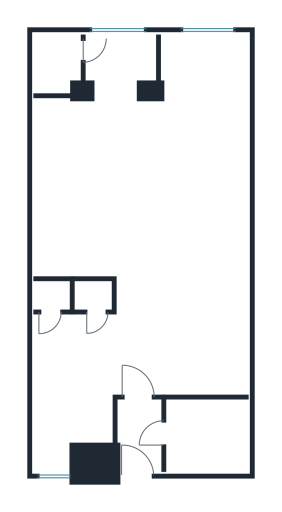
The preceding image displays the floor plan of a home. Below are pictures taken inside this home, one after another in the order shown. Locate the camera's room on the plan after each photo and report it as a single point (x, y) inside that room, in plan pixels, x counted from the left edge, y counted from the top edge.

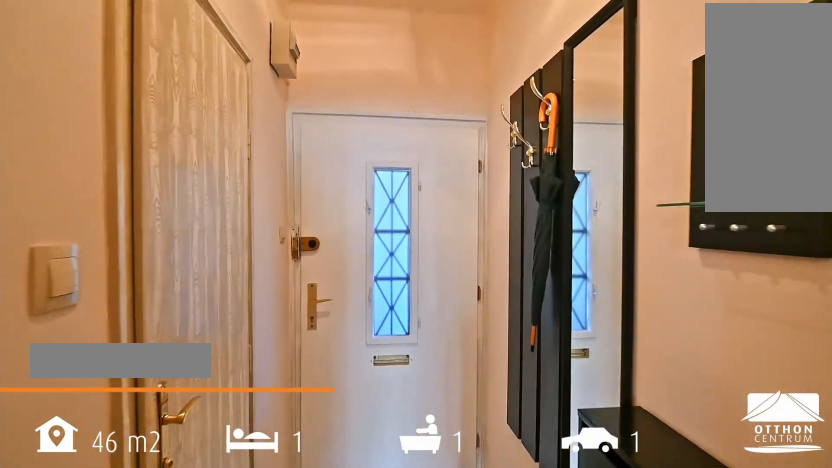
(140, 437)
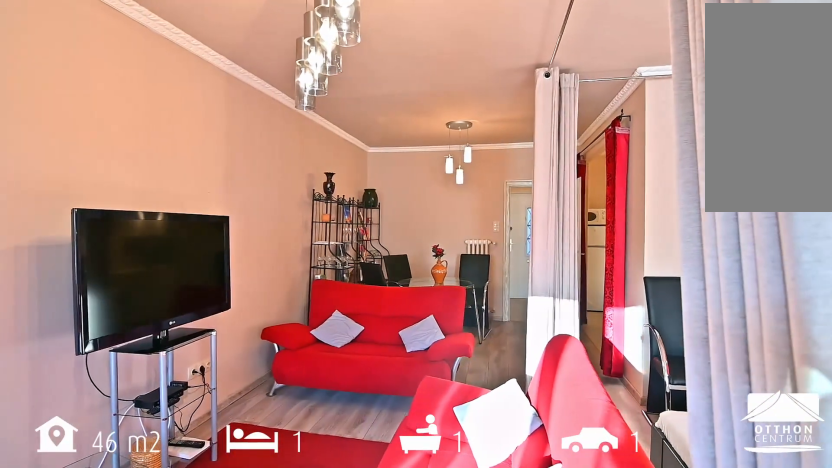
(153, 208)
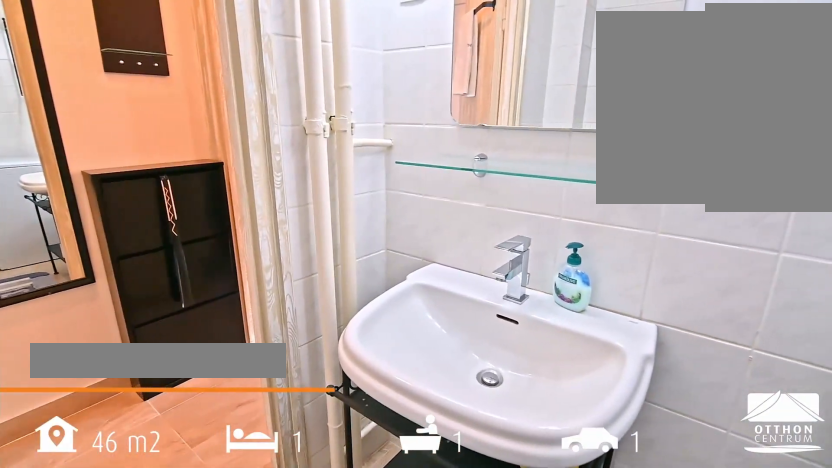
(206, 437)
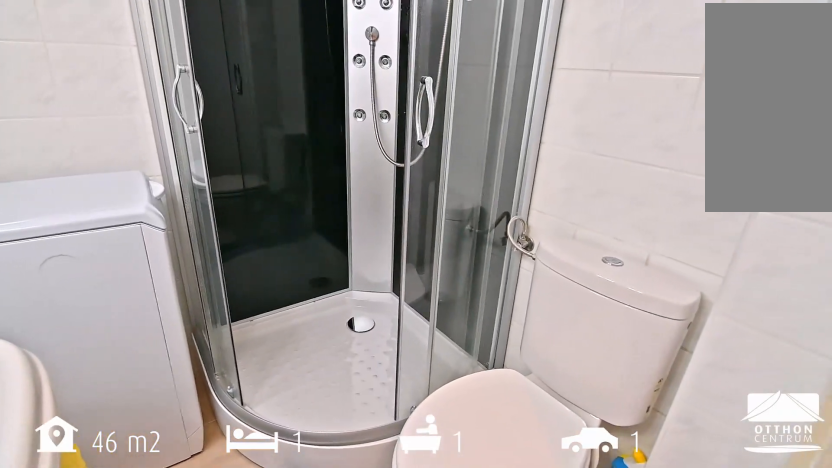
(206, 437)
